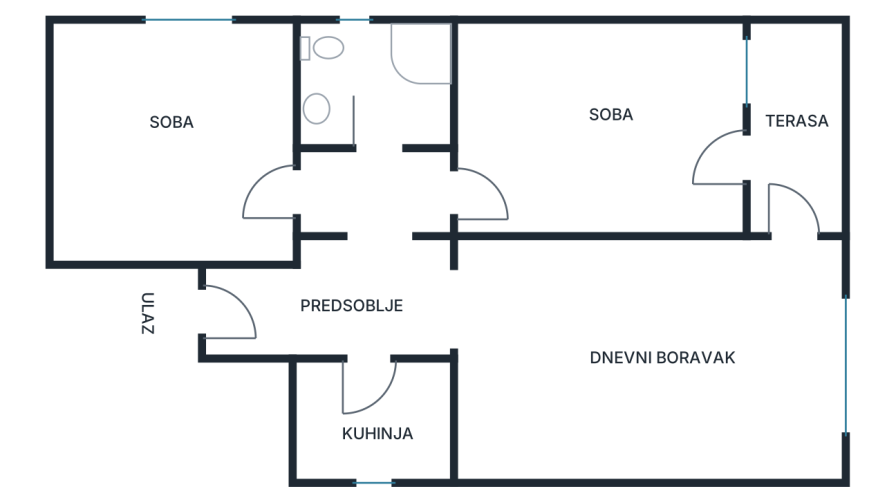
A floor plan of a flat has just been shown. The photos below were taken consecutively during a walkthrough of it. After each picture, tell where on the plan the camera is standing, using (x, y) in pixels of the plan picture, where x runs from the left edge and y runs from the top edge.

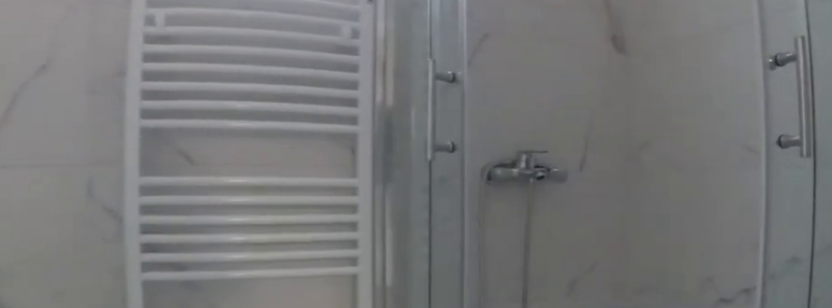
(367, 138)
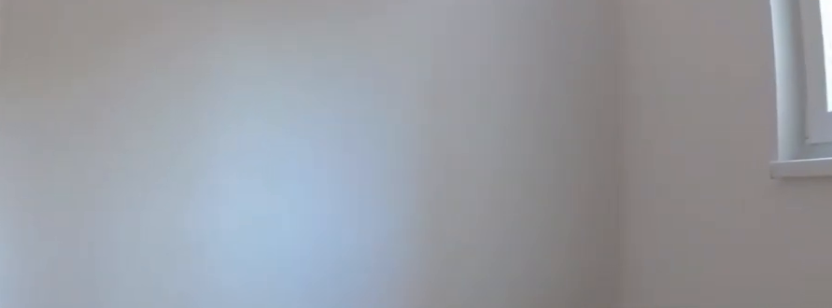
(251, 139)
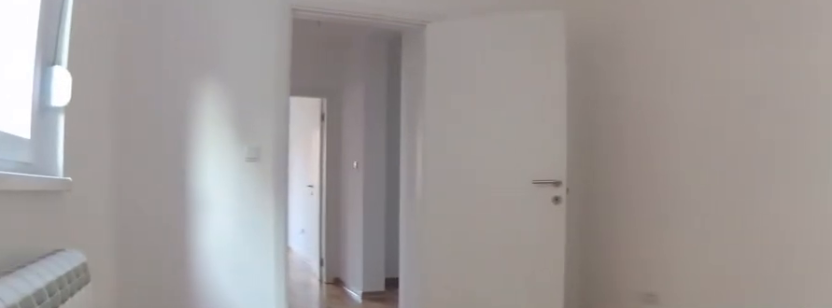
(86, 47)
